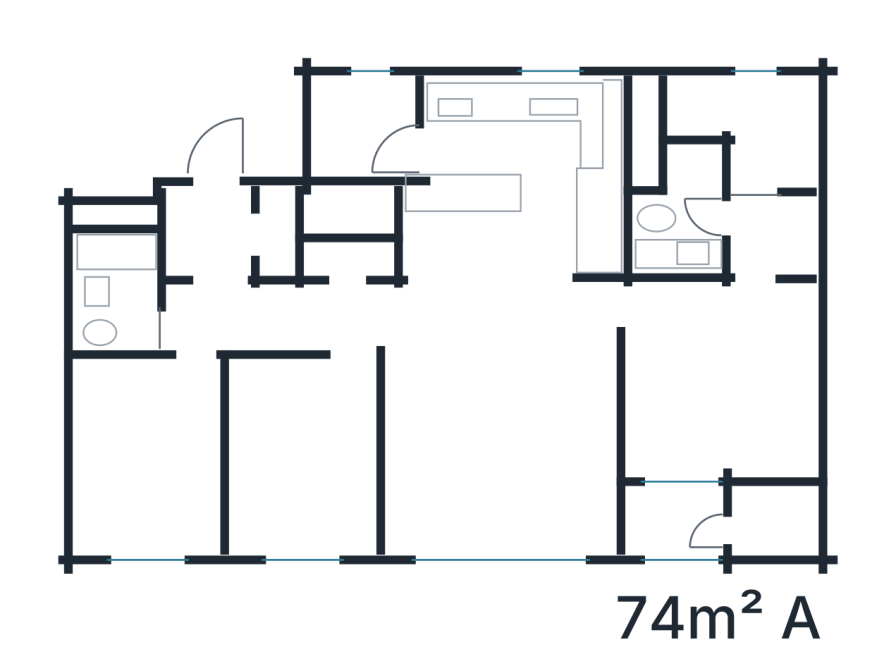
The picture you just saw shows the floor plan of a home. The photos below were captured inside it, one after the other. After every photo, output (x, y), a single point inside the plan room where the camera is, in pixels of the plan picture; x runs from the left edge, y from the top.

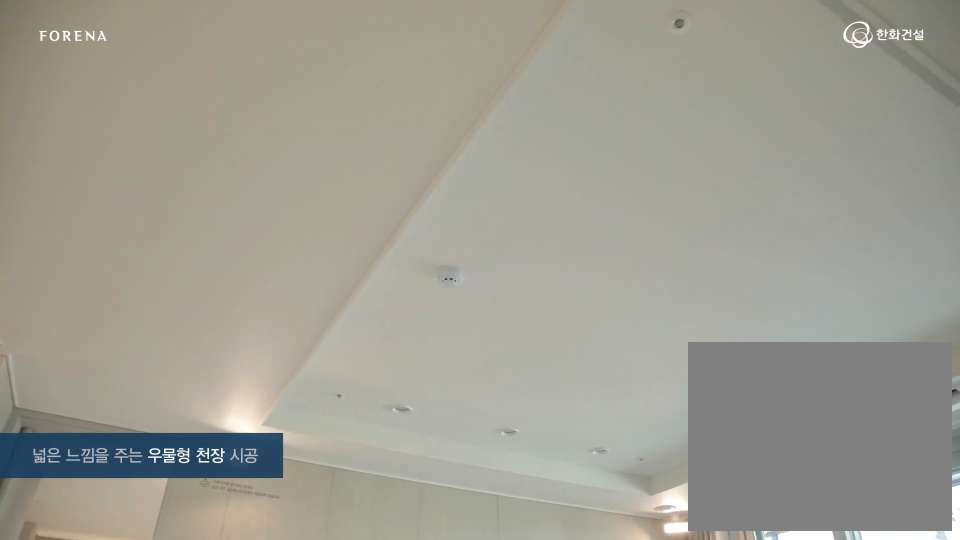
(508, 432)
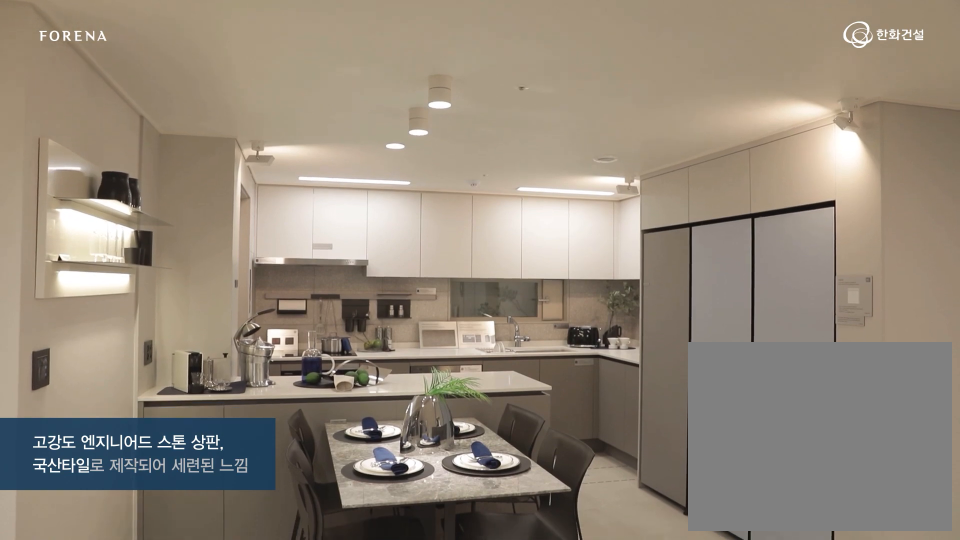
(492, 251)
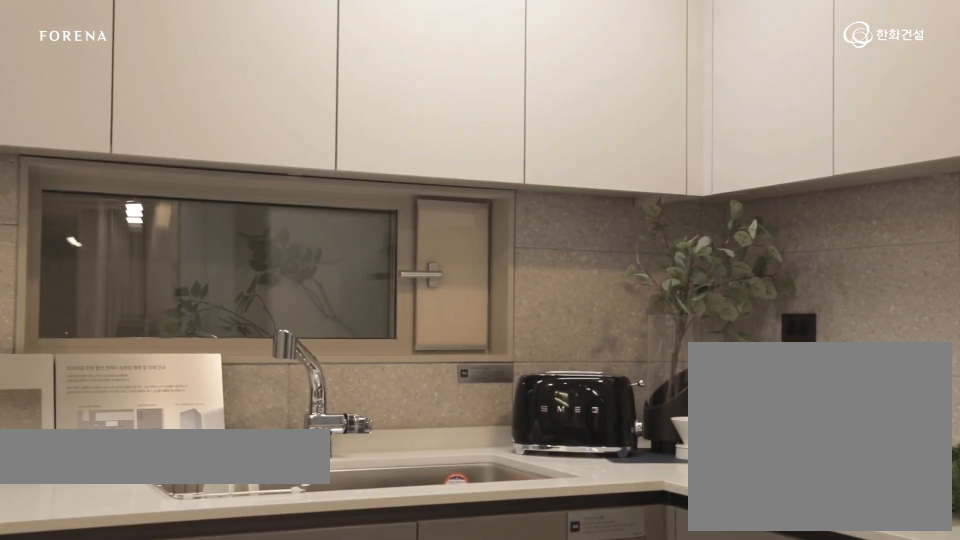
(492, 251)
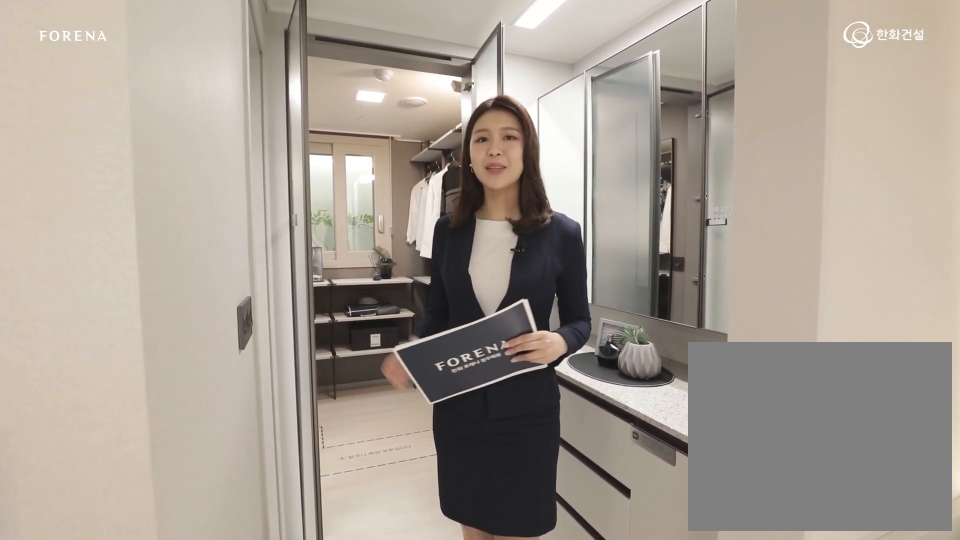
(723, 368)
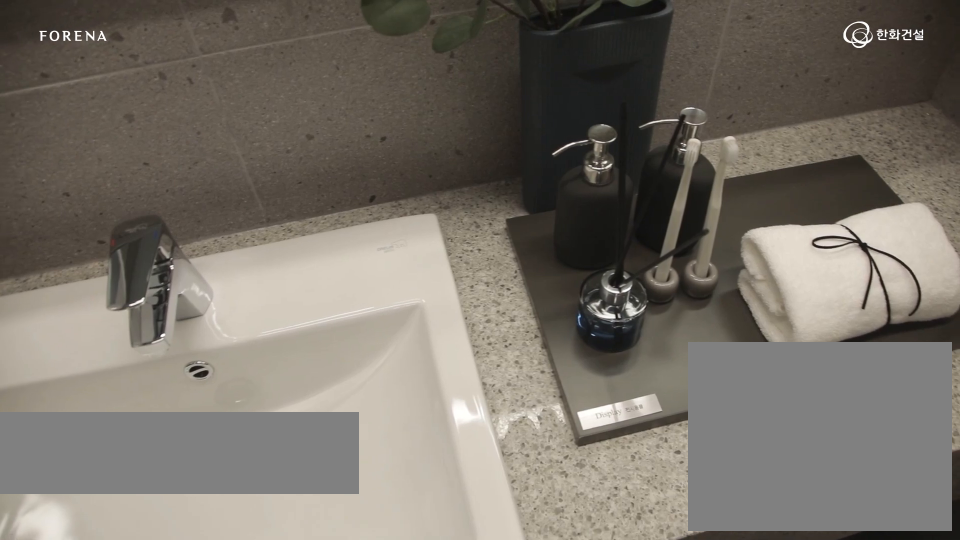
(711, 219)
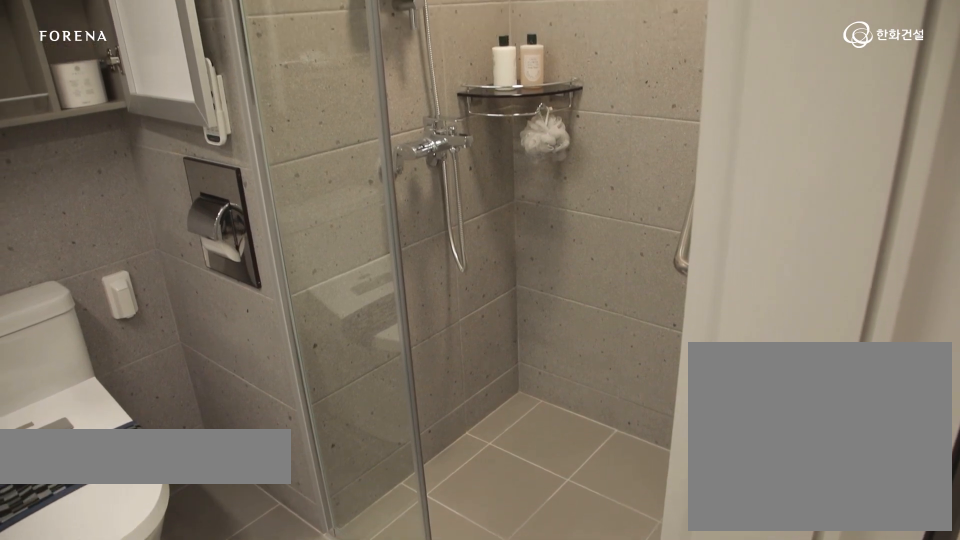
(711, 219)
